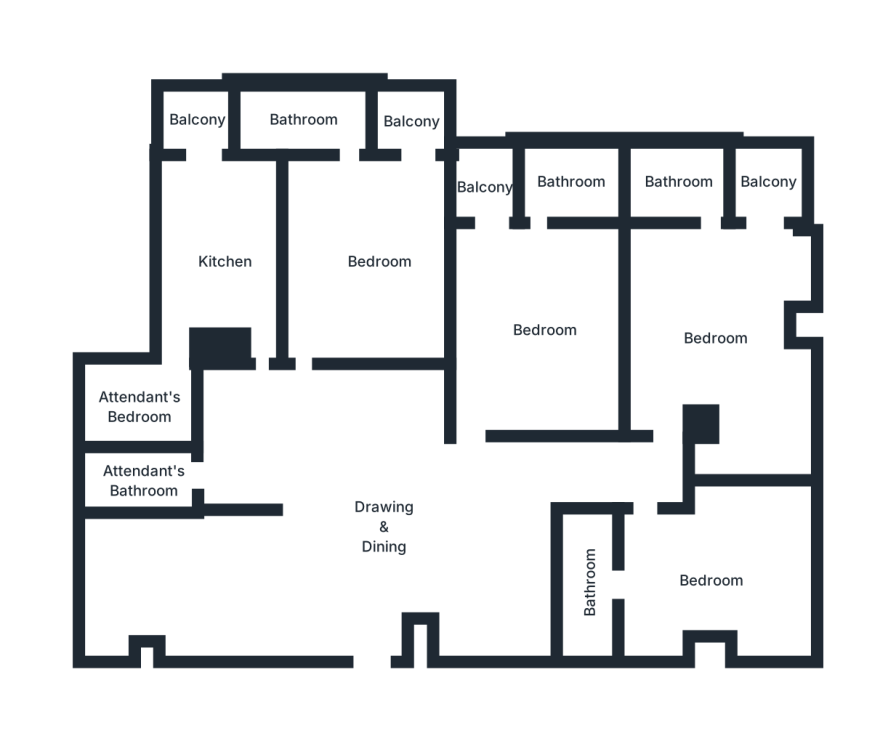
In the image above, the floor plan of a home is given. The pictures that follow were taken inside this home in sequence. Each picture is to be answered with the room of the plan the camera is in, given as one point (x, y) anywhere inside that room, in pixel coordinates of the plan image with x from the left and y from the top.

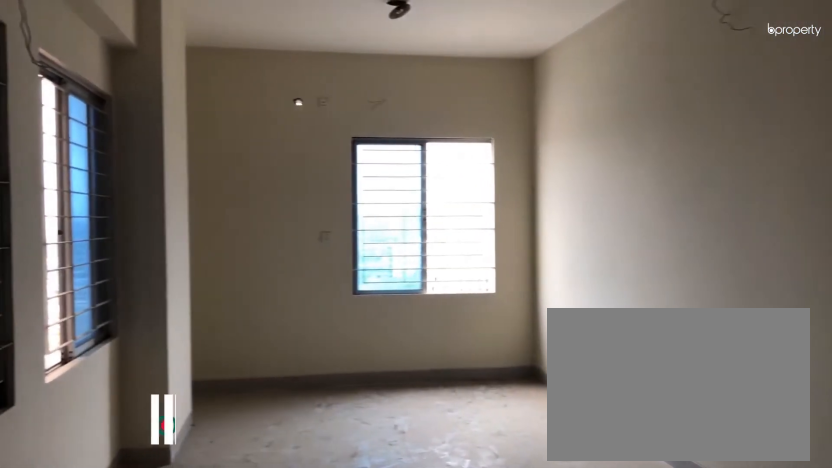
(271, 588)
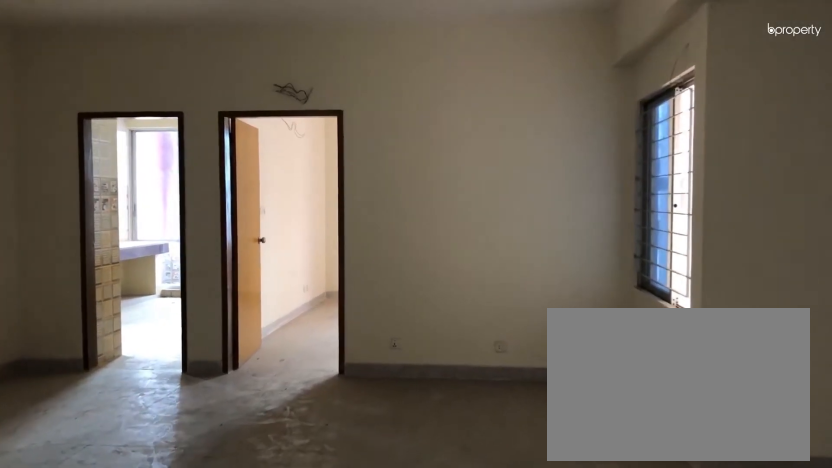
(384, 513)
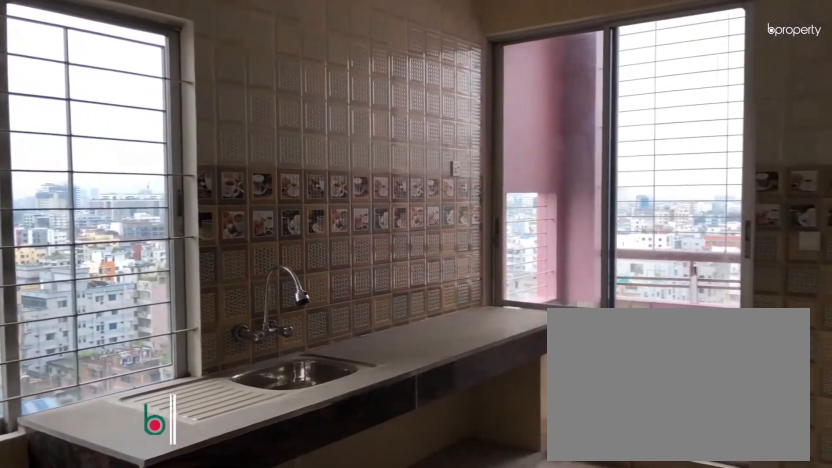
(223, 266)
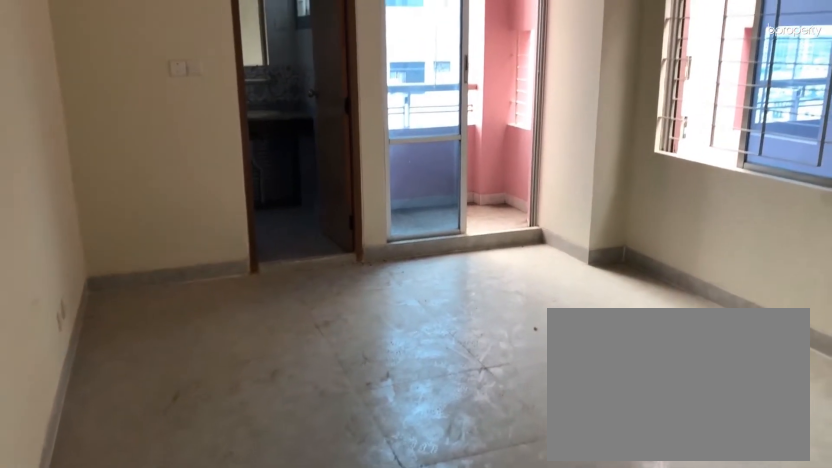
(377, 266)
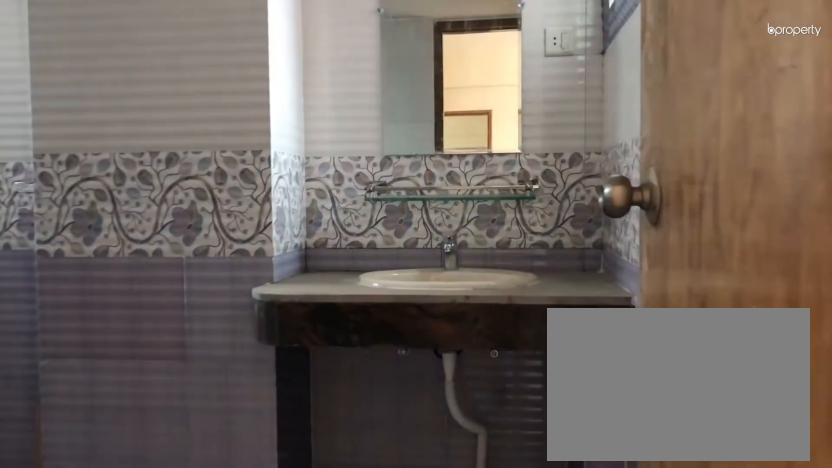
(299, 119)
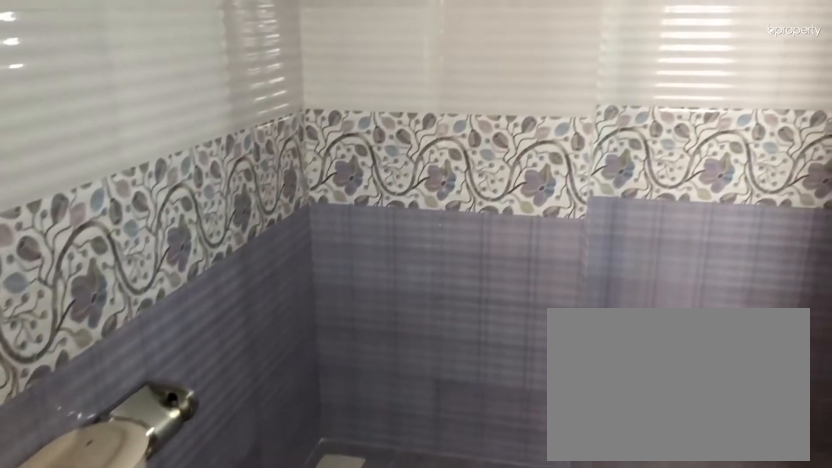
(299, 119)
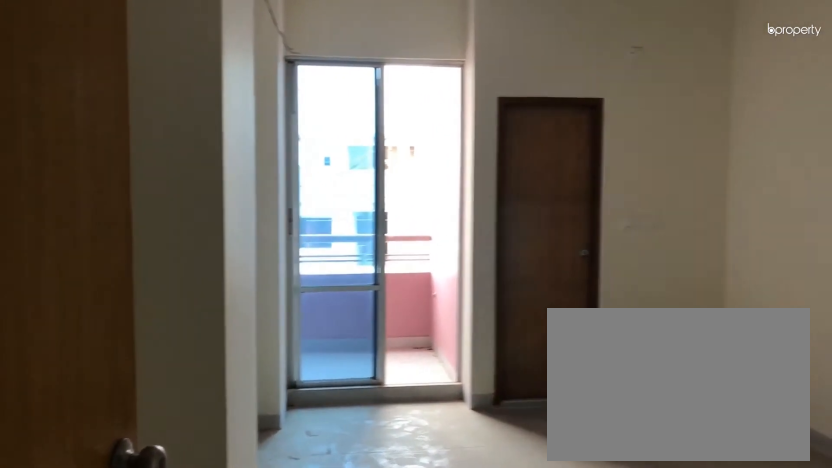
(545, 333)
